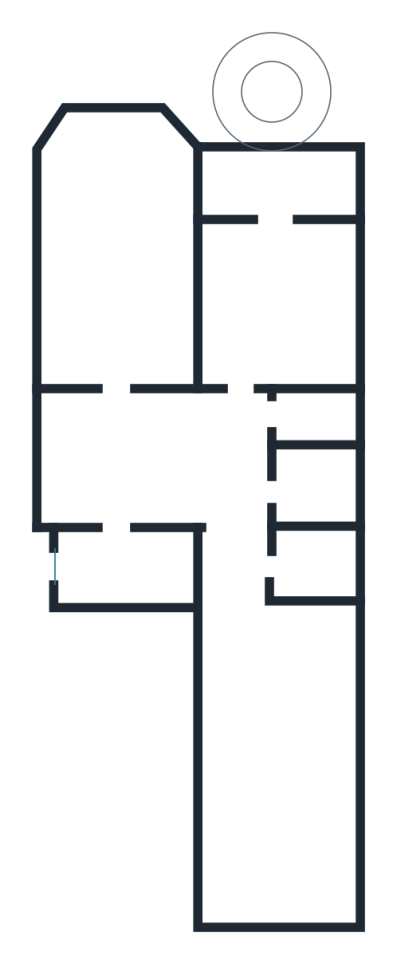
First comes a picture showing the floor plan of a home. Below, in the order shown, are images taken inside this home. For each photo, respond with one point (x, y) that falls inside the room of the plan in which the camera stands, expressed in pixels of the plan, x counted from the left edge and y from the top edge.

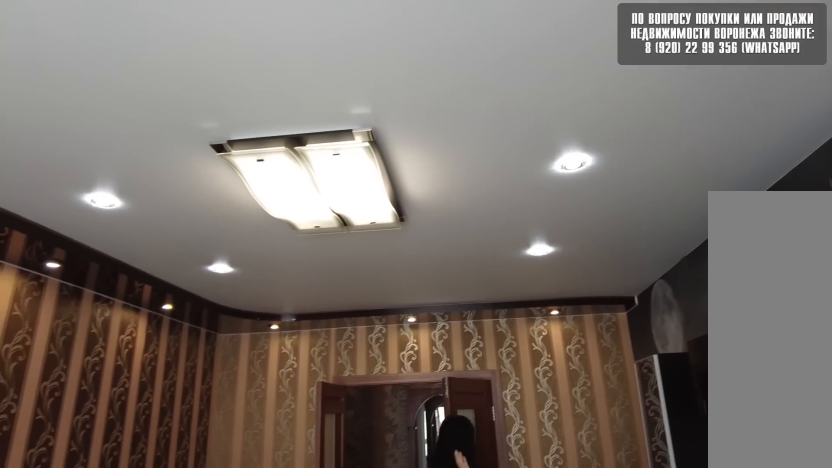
(114, 338)
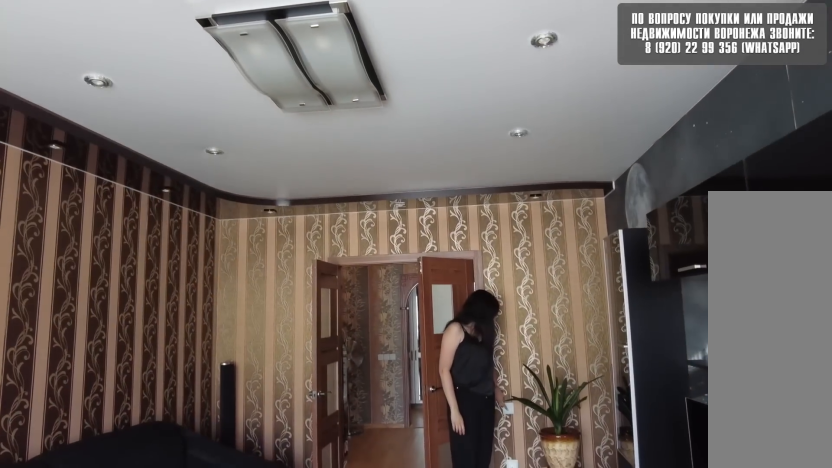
(114, 338)
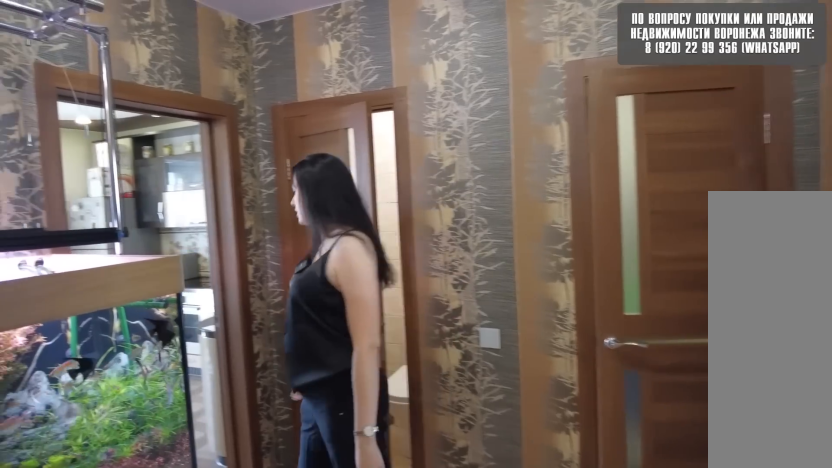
(121, 483)
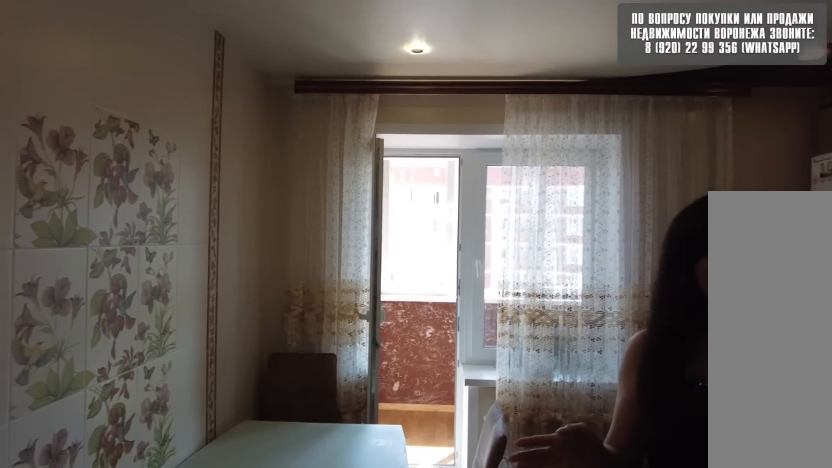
(282, 338)
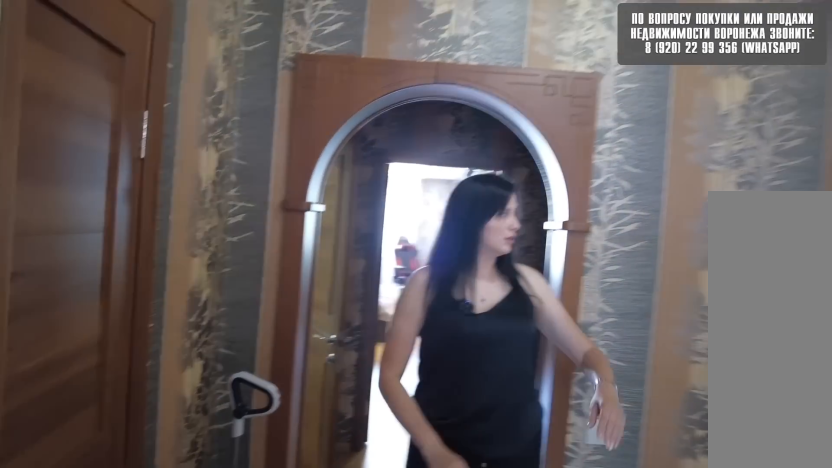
(237, 483)
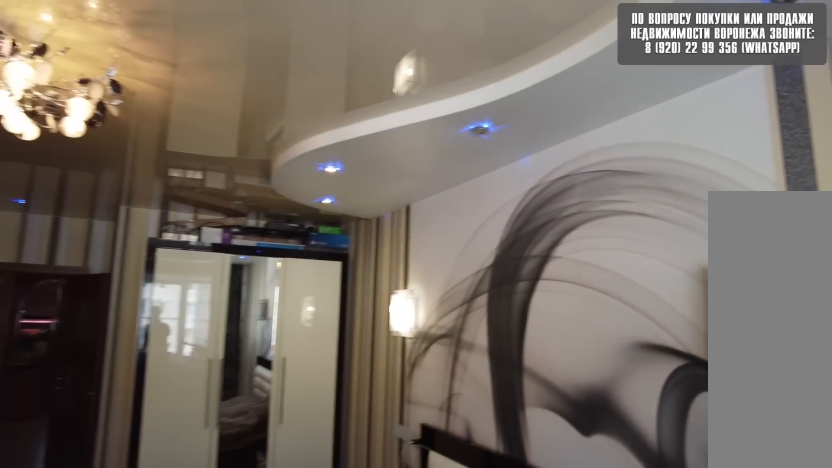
(265, 719)
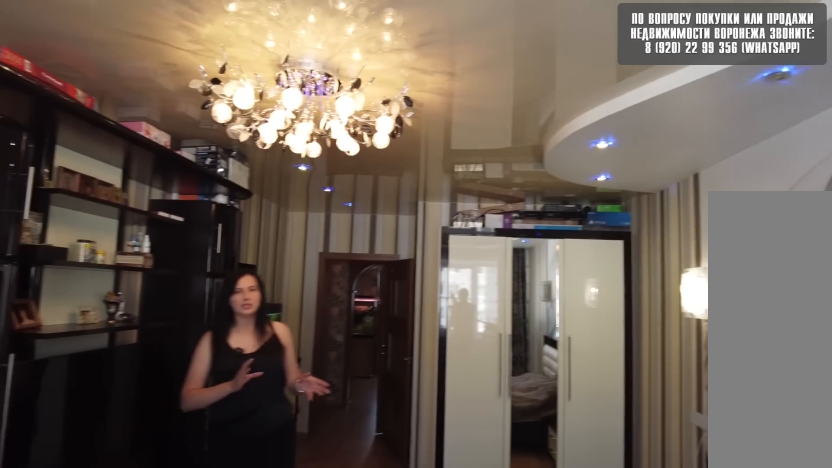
(265, 719)
